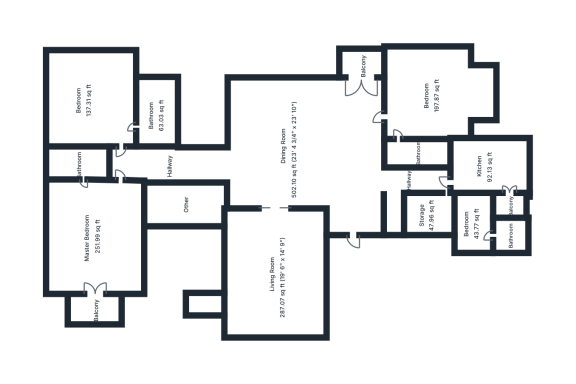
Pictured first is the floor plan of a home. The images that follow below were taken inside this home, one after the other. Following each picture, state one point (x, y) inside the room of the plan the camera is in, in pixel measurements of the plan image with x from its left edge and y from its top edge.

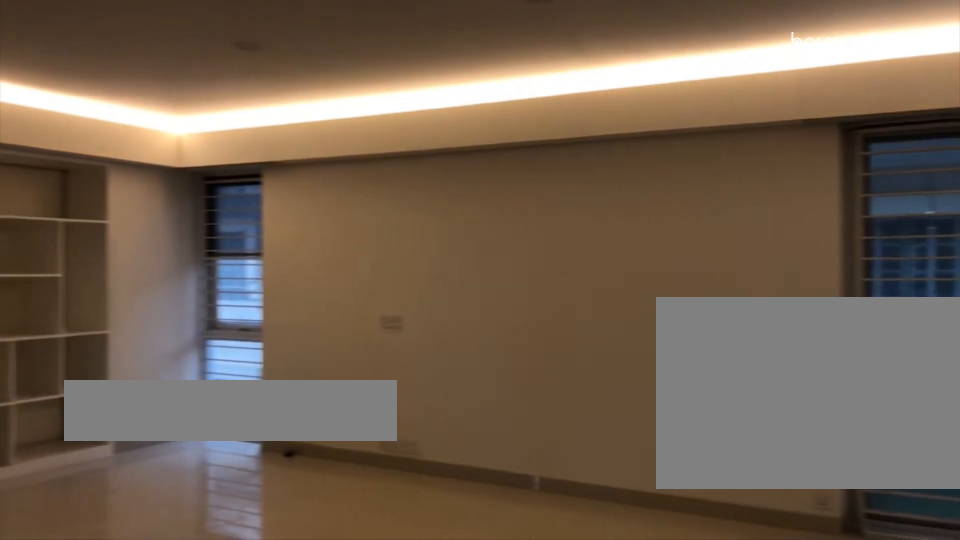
(328, 156)
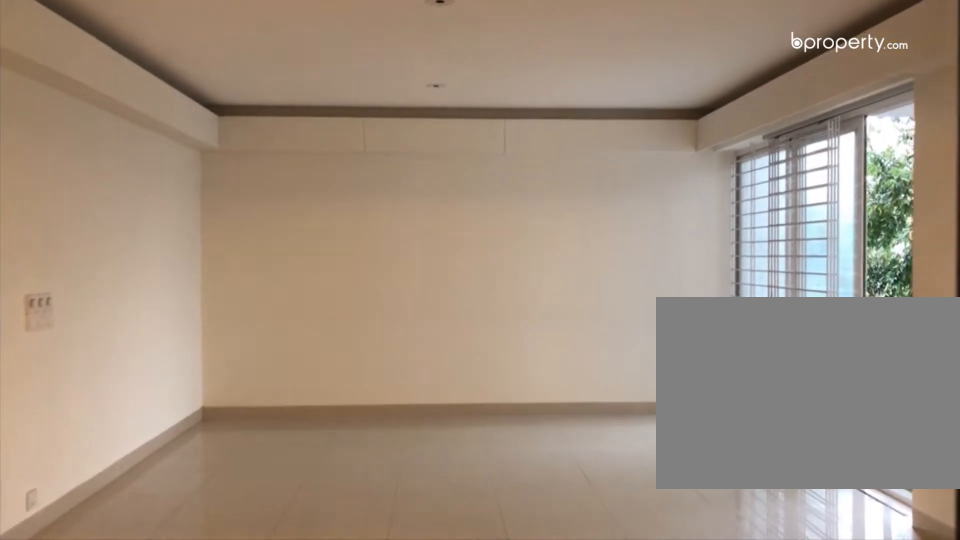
(278, 250)
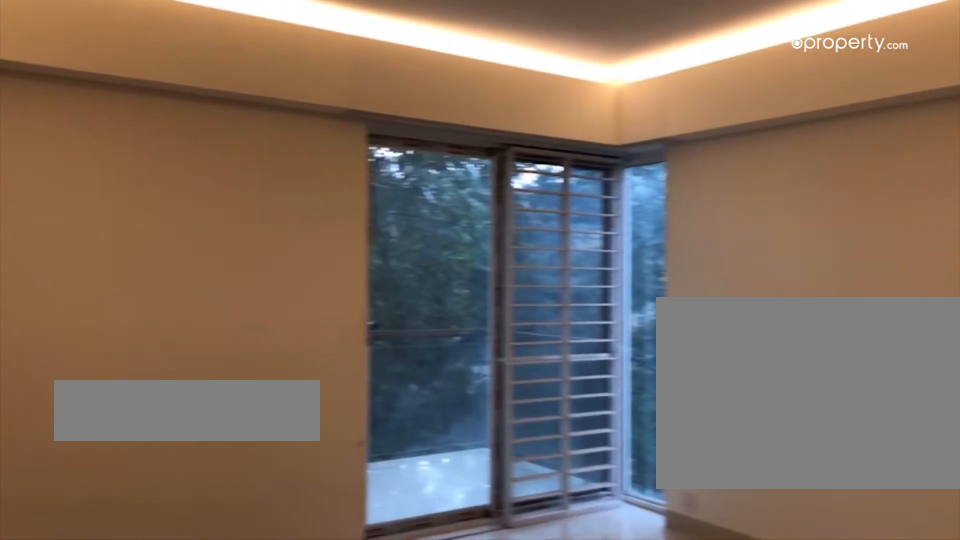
(107, 220)
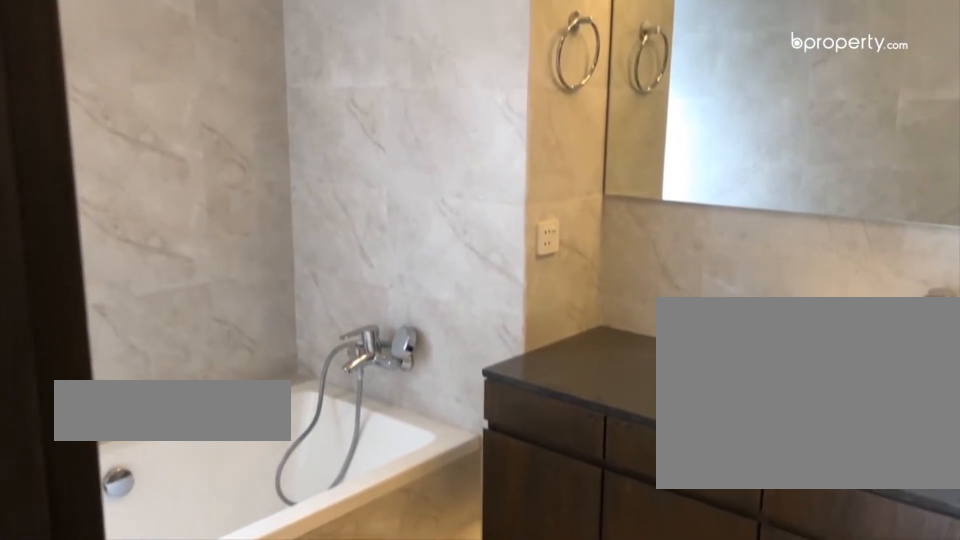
(80, 170)
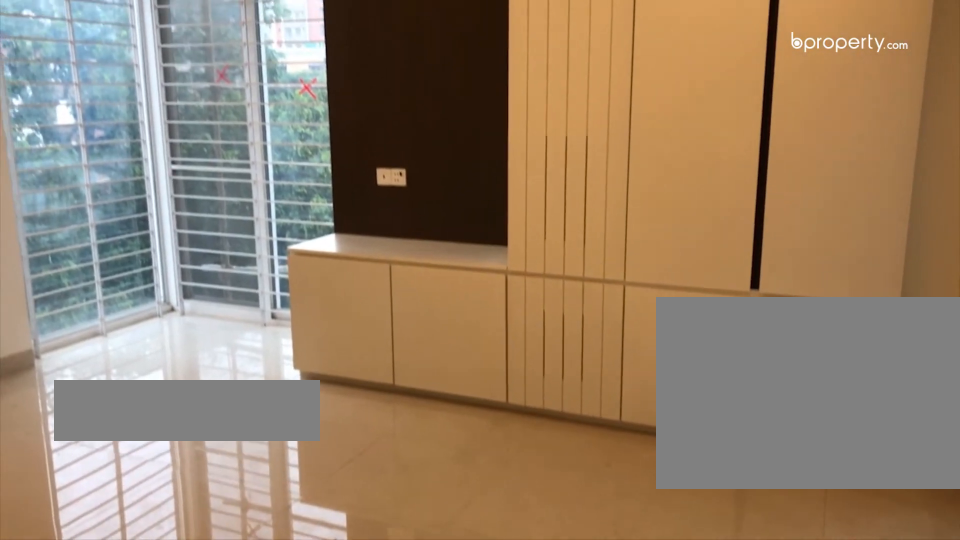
(95, 101)
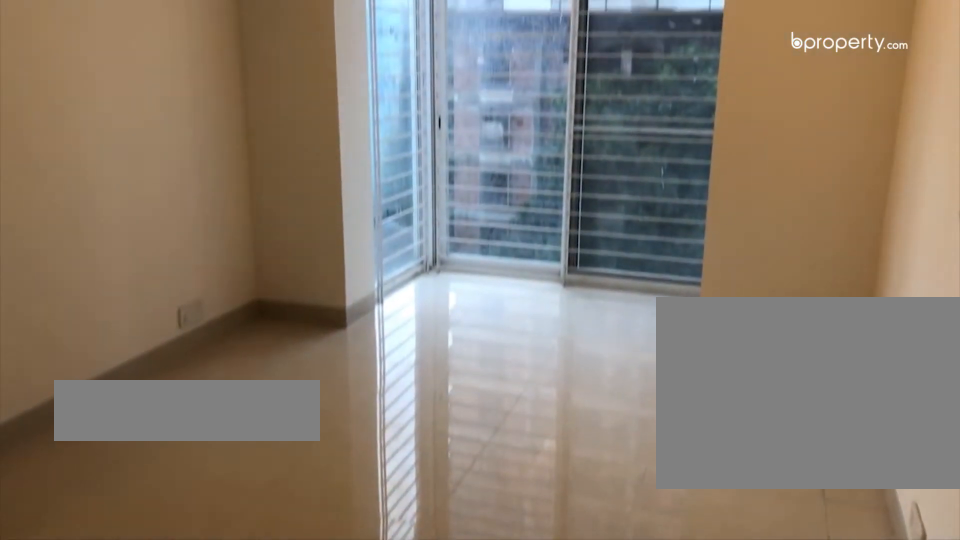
(416, 97)
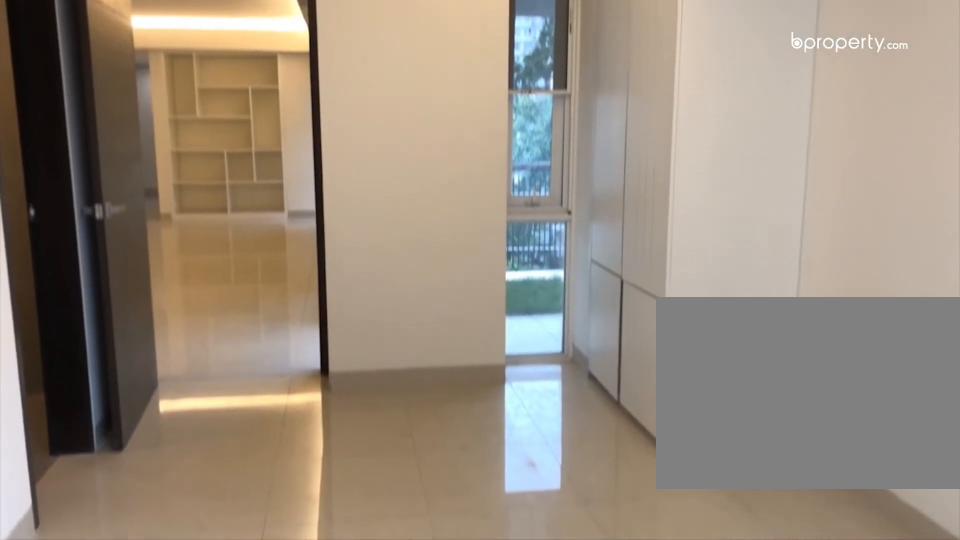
(416, 97)
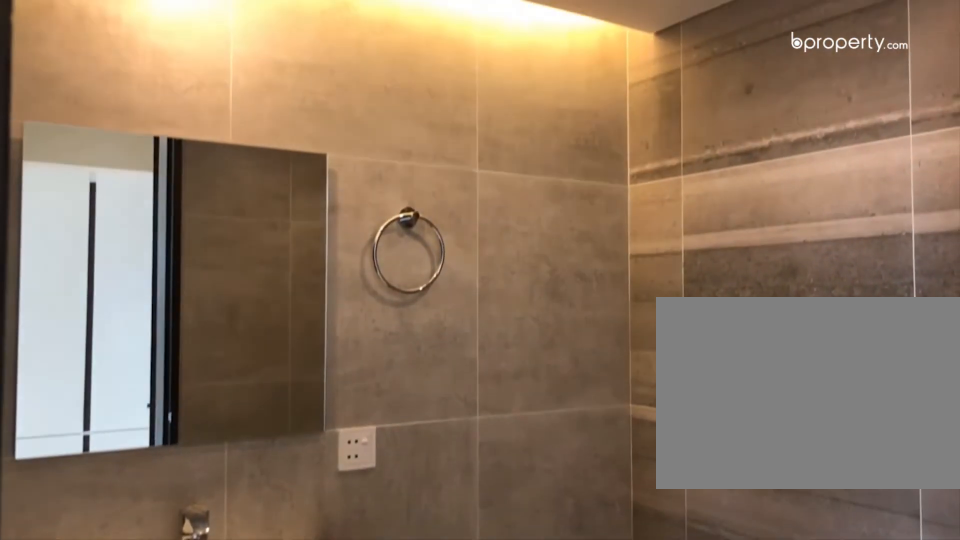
(409, 155)
